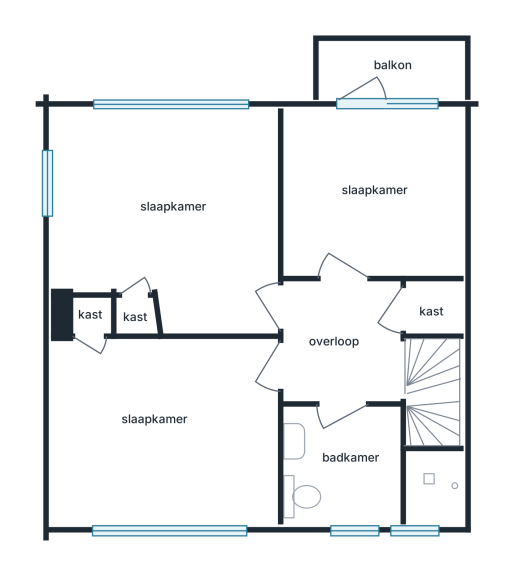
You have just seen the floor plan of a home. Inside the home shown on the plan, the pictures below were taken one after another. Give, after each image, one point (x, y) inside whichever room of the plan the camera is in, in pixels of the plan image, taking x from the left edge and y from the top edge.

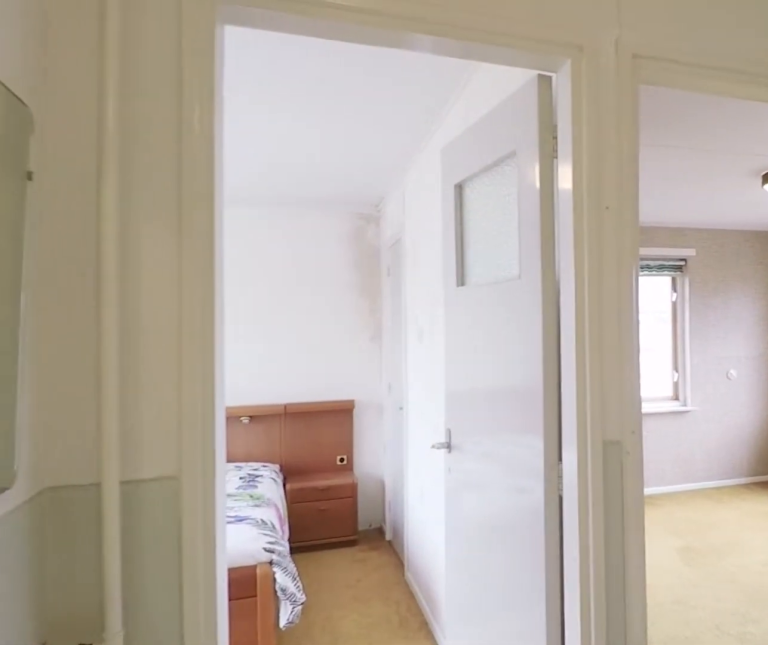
(344, 342)
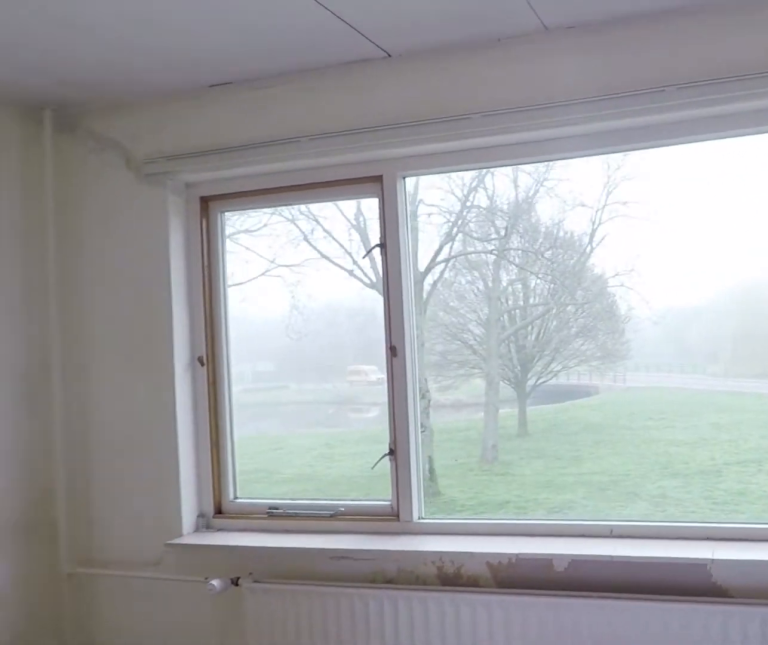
(255, 442)
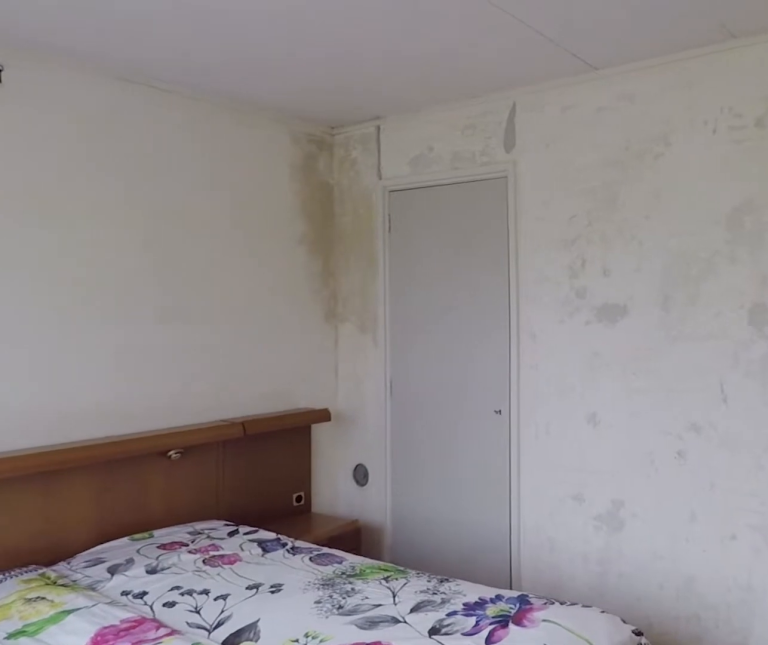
(255, 442)
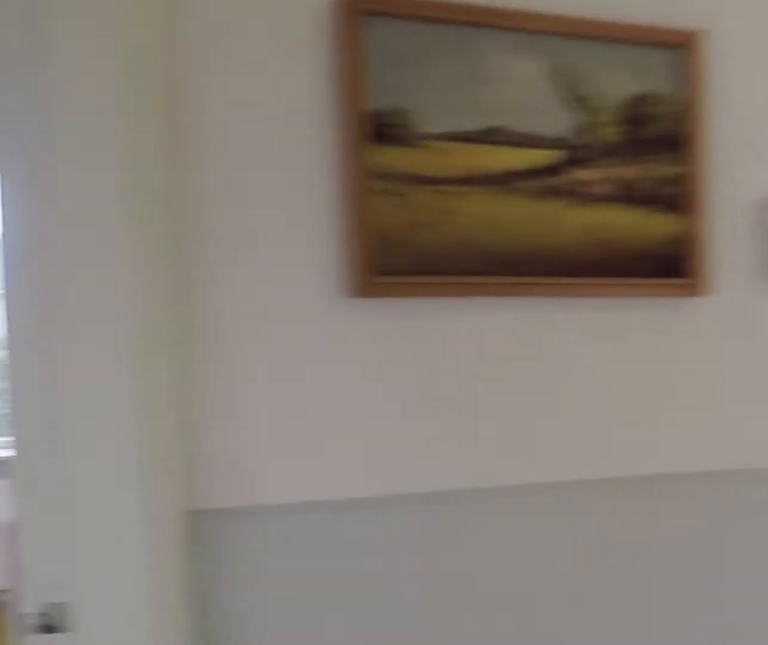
(344, 342)
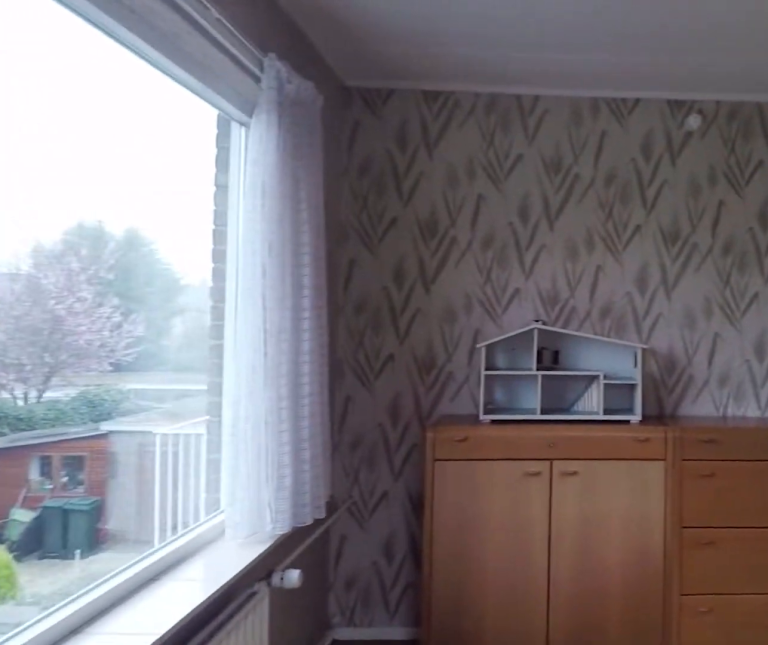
(263, 223)
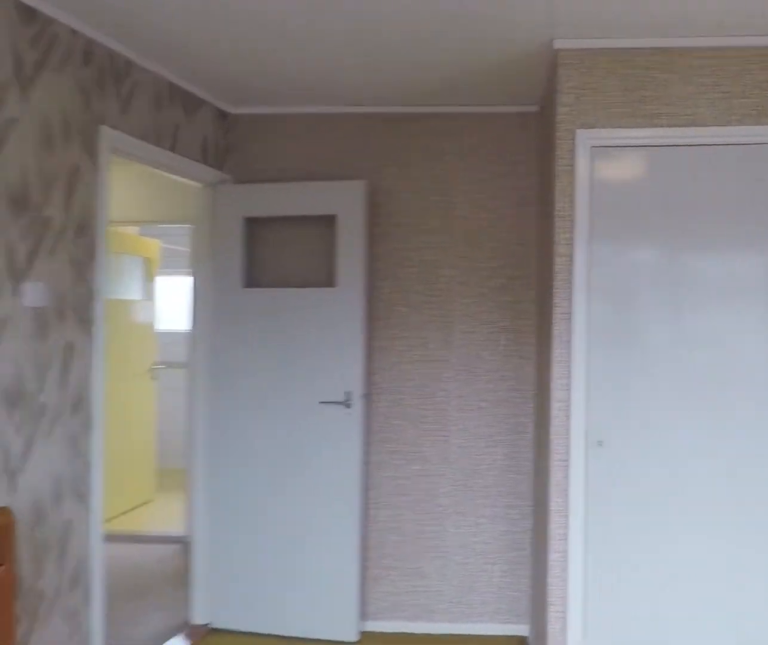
(263, 223)
